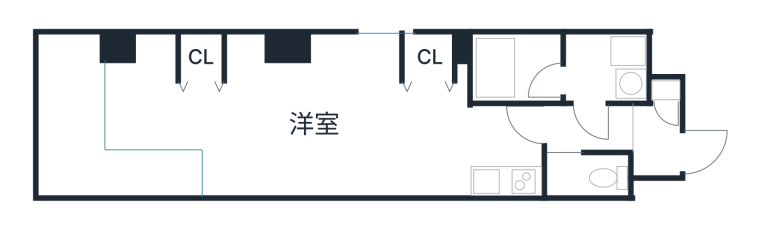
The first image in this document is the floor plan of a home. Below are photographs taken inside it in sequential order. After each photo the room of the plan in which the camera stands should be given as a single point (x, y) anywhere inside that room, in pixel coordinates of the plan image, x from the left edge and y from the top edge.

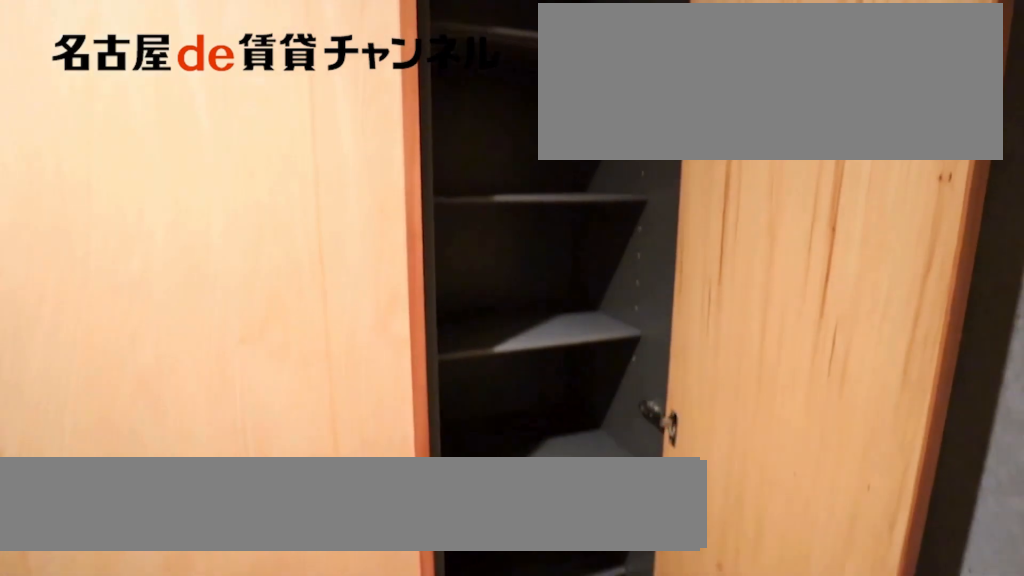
(665, 87)
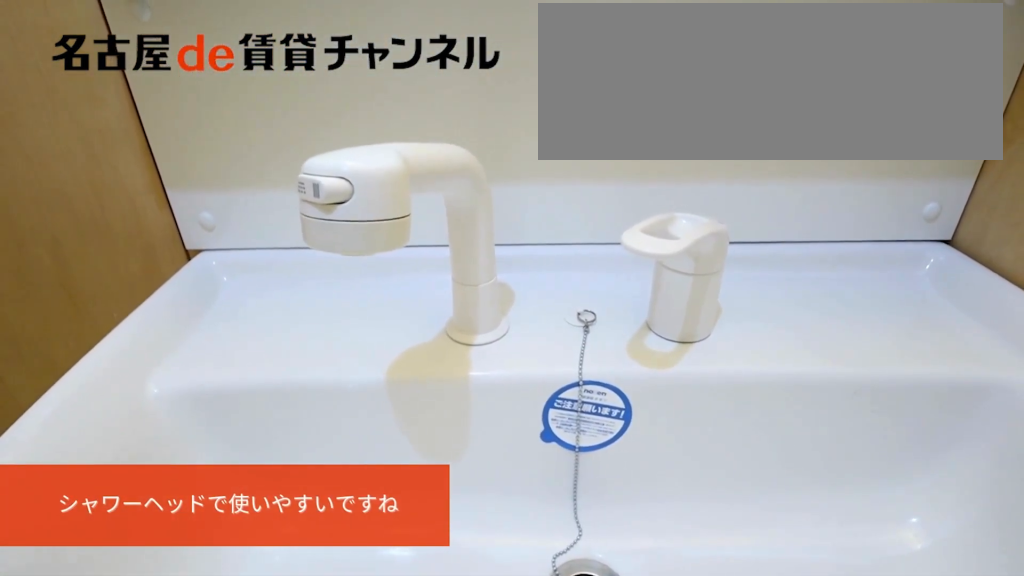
(606, 69)
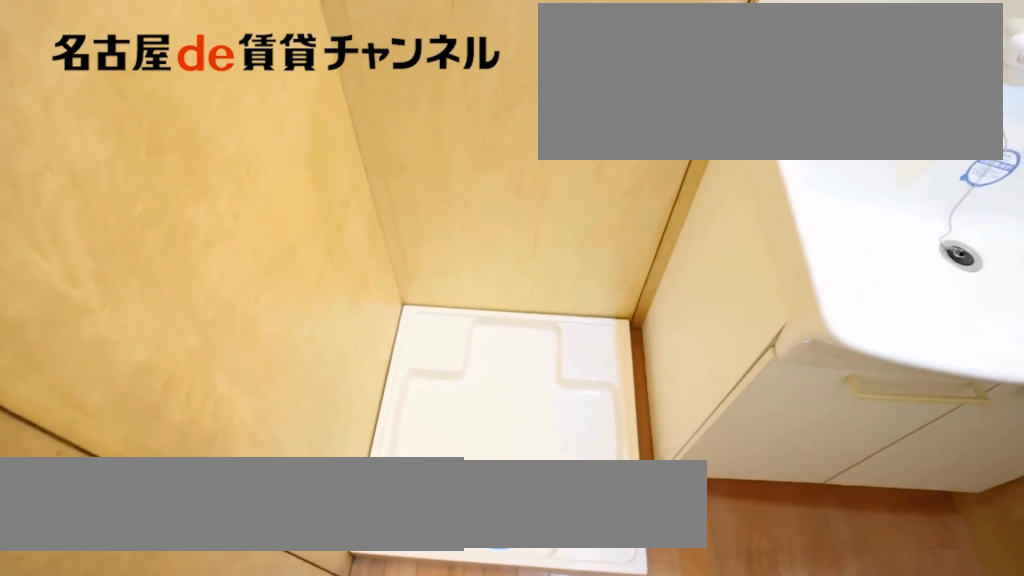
(606, 69)
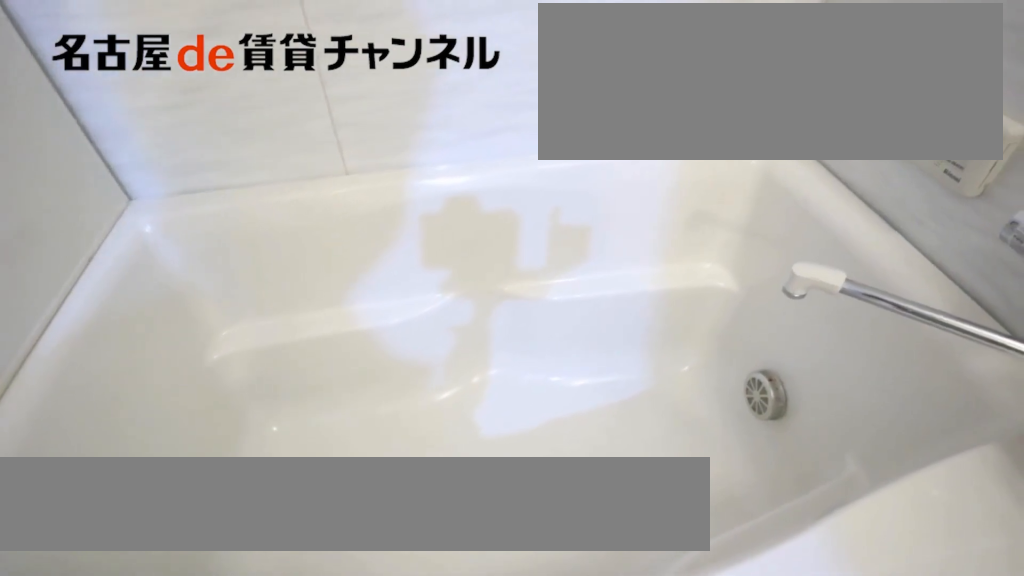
(517, 69)
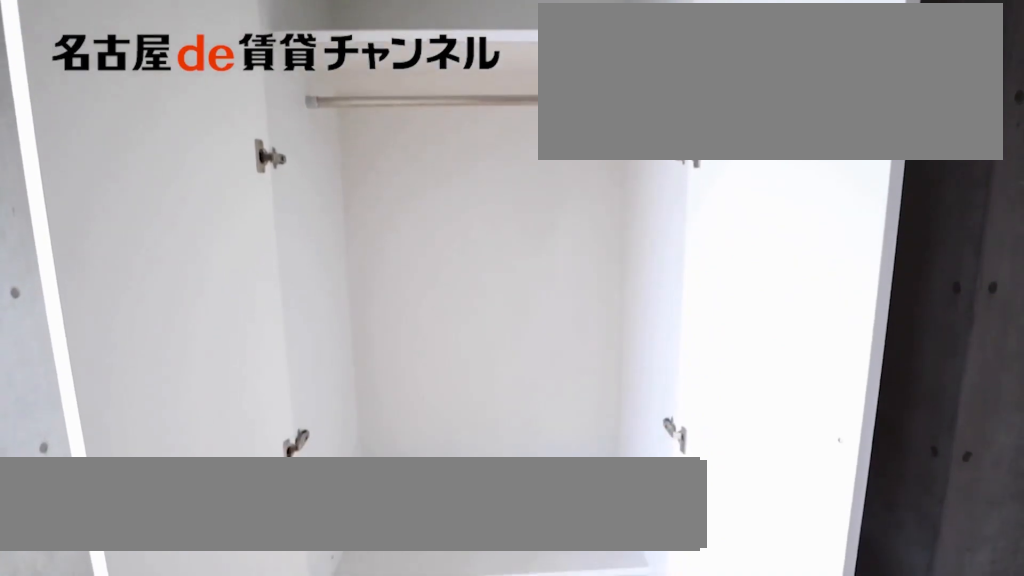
(198, 57)
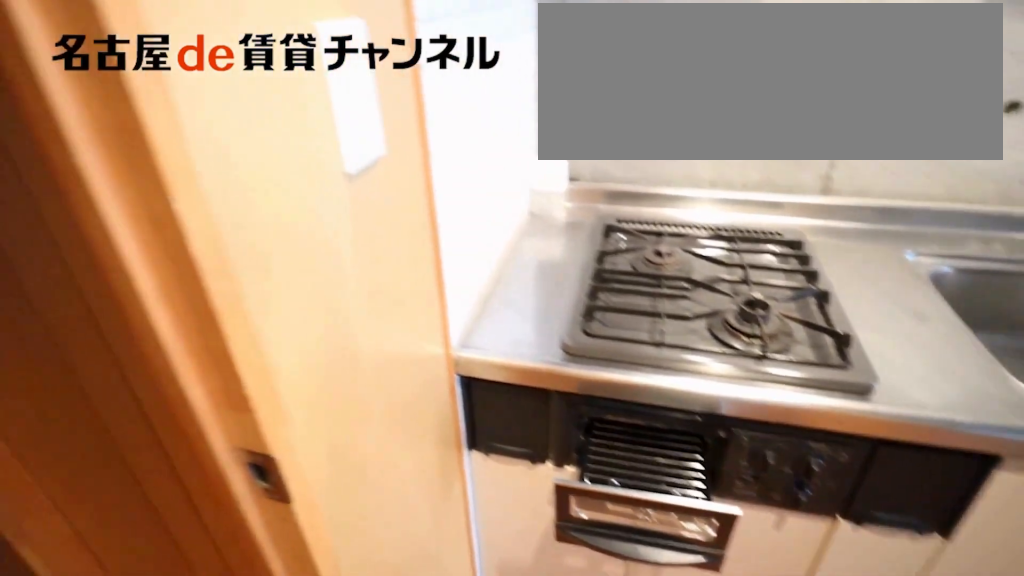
(507, 178)
